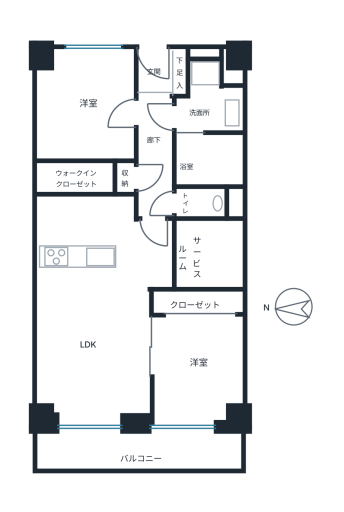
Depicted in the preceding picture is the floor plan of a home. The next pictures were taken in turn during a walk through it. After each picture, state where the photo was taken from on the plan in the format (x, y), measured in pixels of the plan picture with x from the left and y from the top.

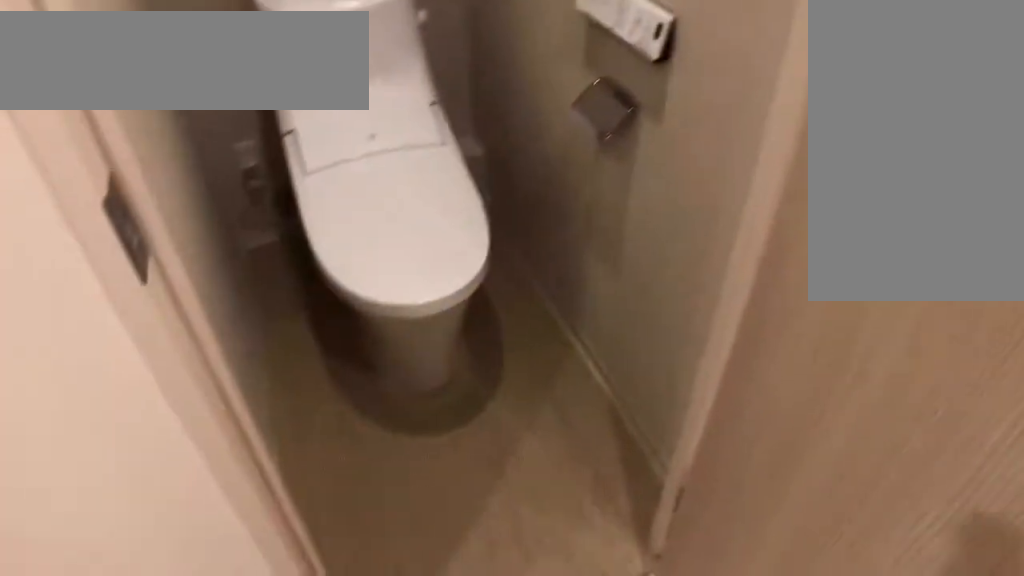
(197, 193)
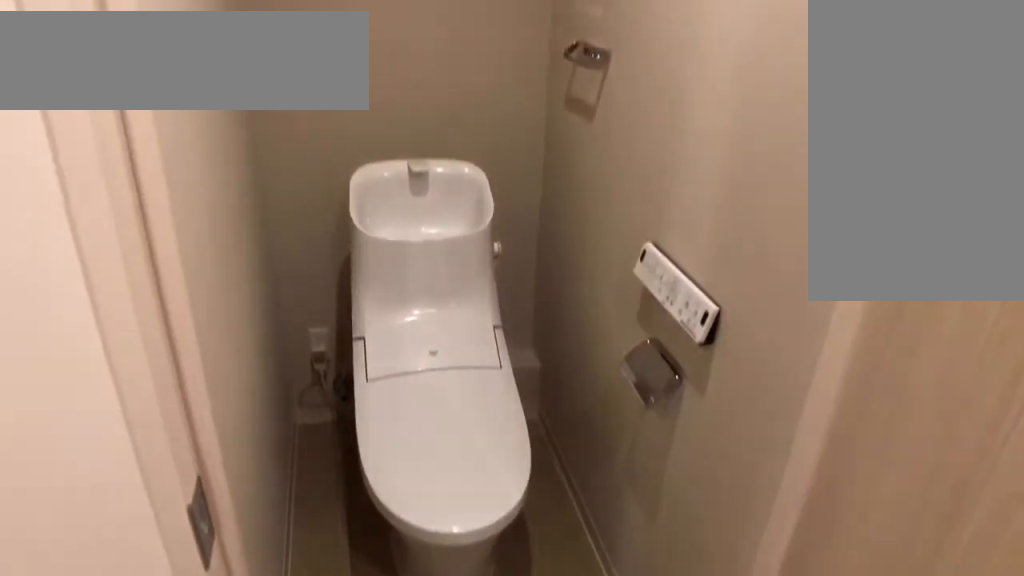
(197, 193)
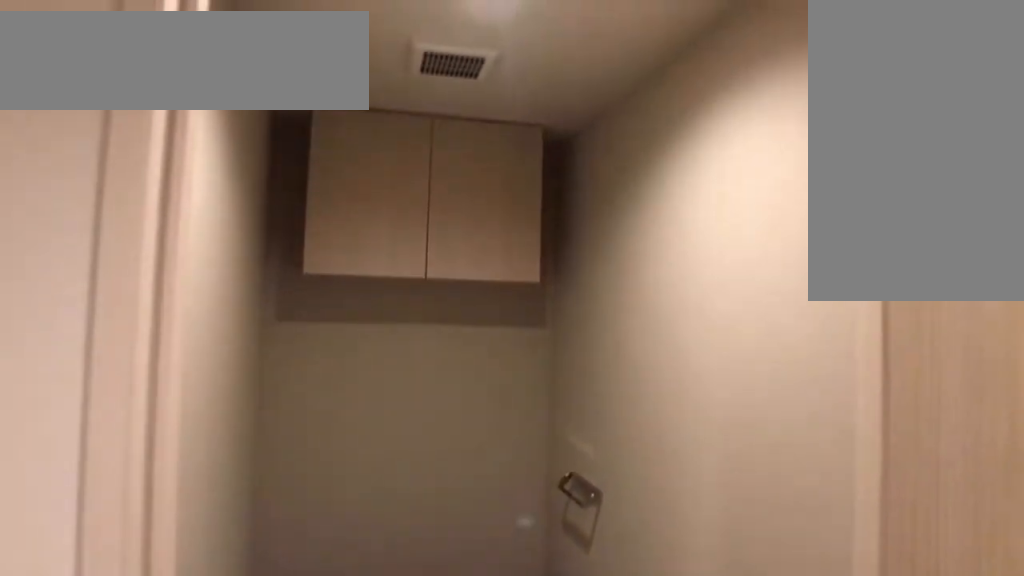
(198, 193)
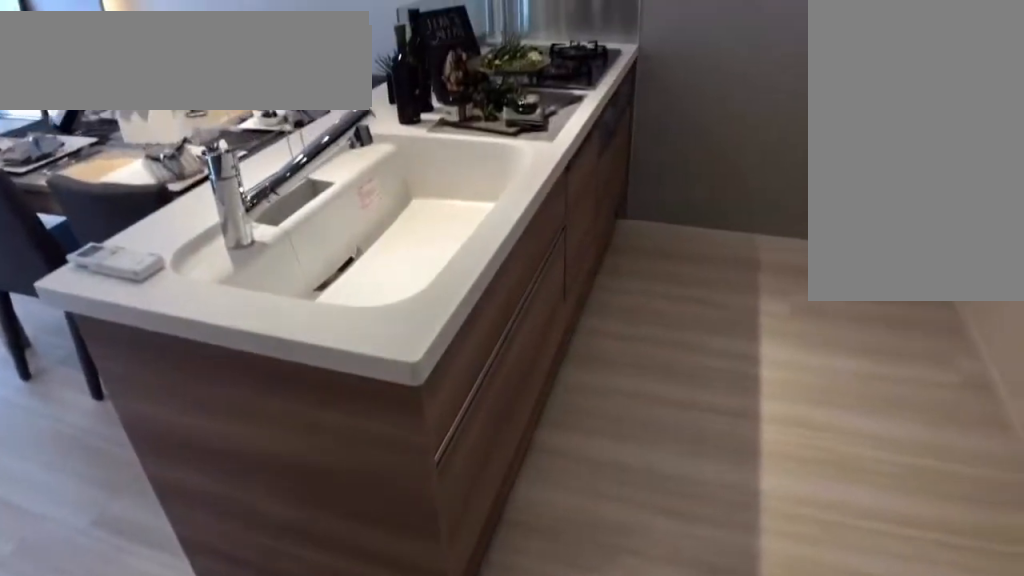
(108, 282)
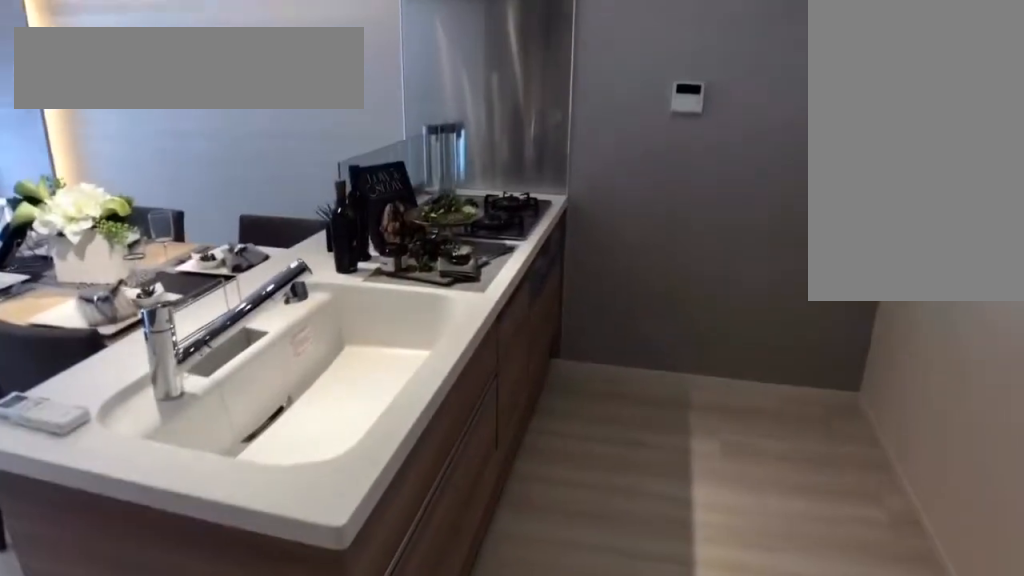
(124, 294)
